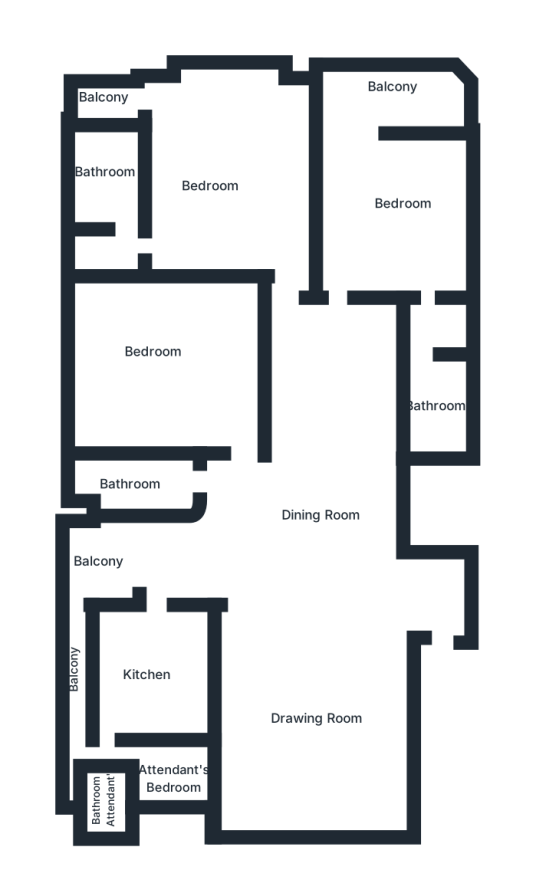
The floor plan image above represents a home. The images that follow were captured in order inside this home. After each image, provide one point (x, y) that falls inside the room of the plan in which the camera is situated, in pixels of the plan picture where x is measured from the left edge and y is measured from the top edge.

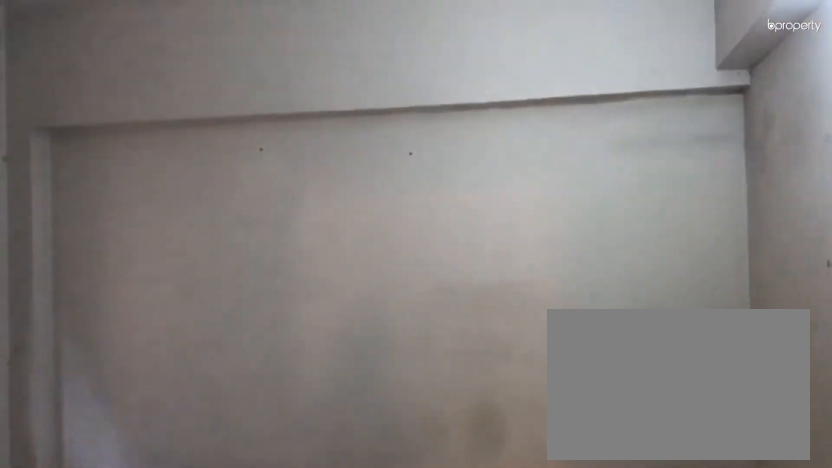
(175, 380)
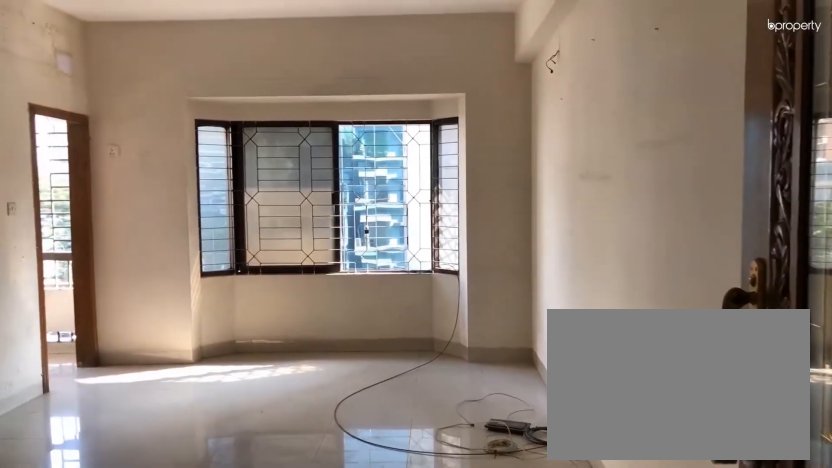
(182, 125)
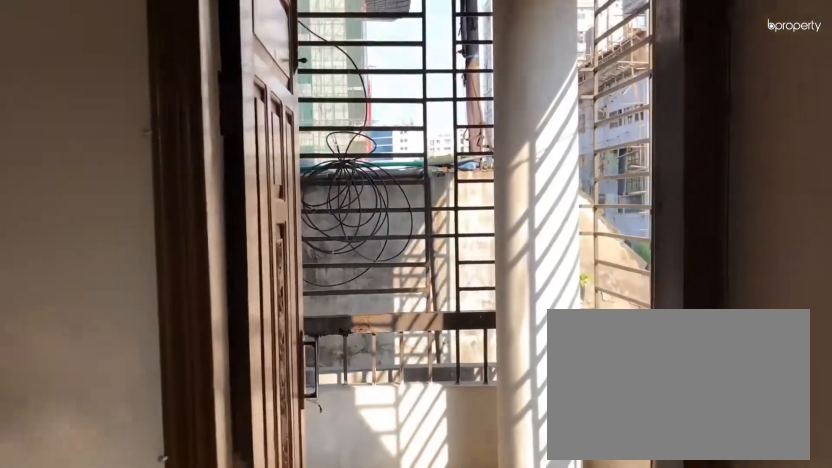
(182, 125)
